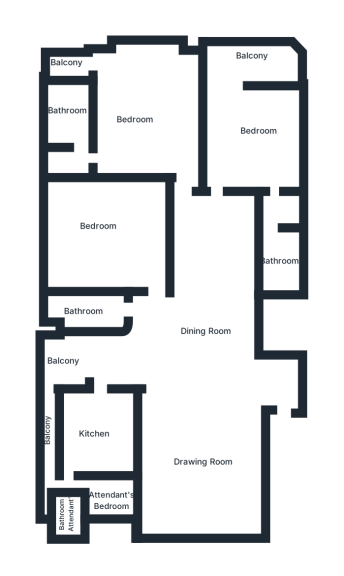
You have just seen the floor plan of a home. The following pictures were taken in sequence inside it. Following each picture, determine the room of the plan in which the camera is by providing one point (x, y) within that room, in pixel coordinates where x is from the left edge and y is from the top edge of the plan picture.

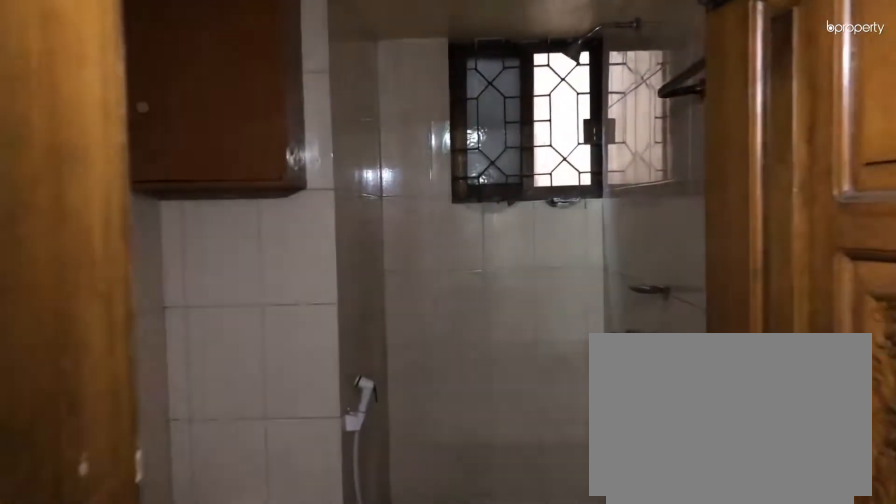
(85, 312)
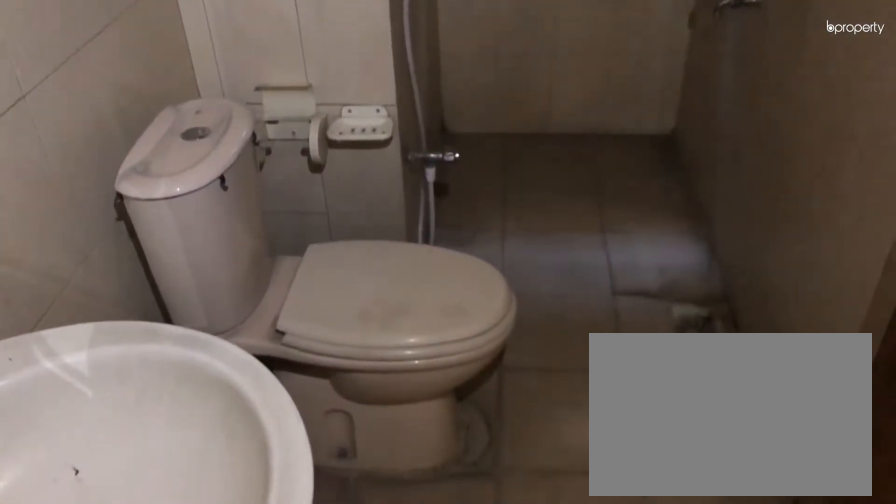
(85, 312)
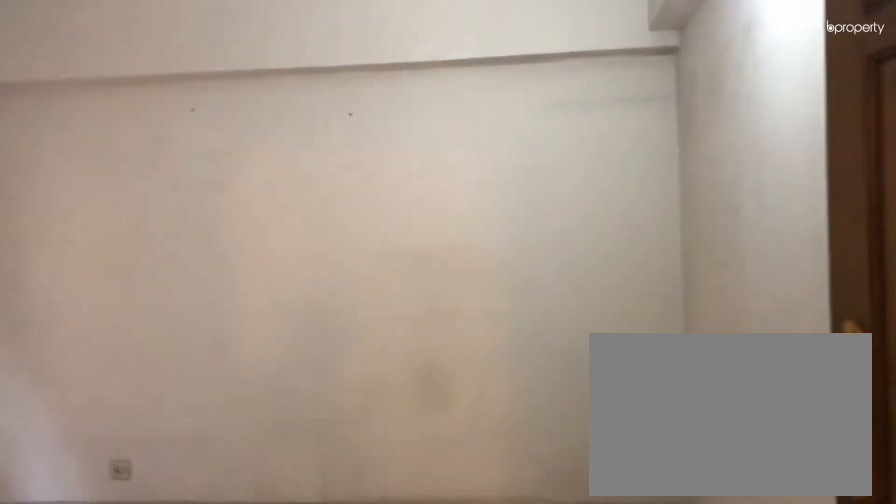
(104, 238)
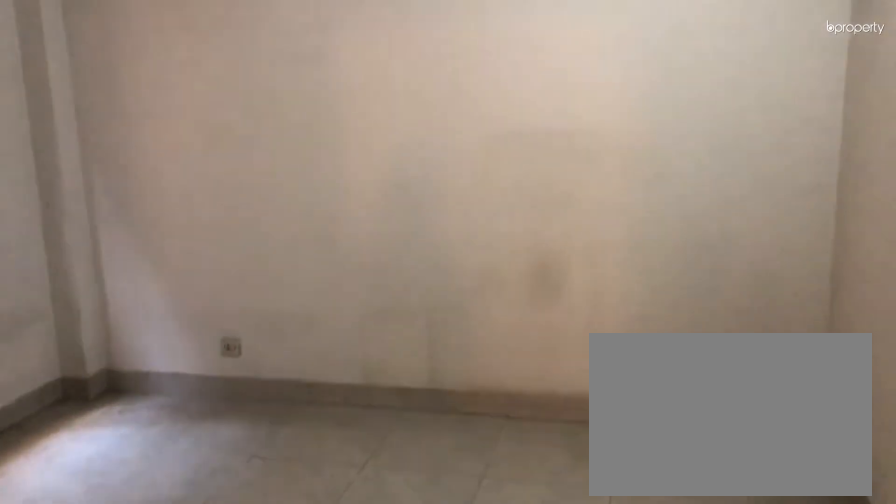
(112, 244)
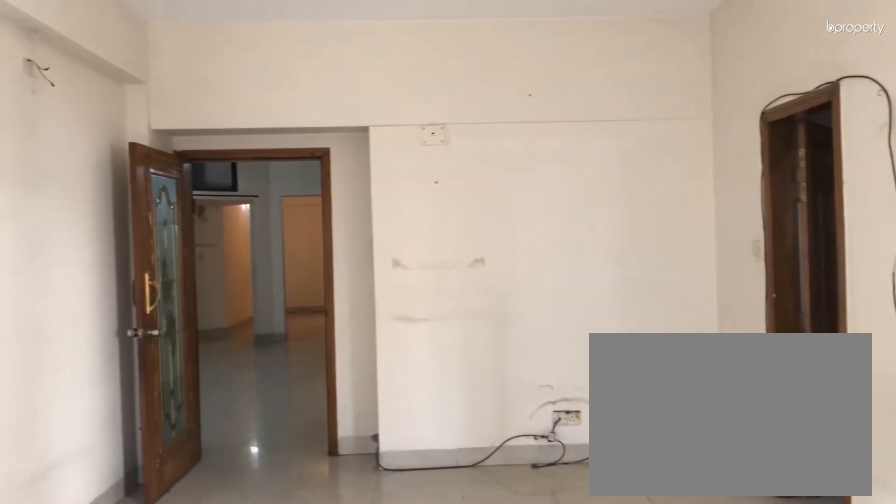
(117, 80)
